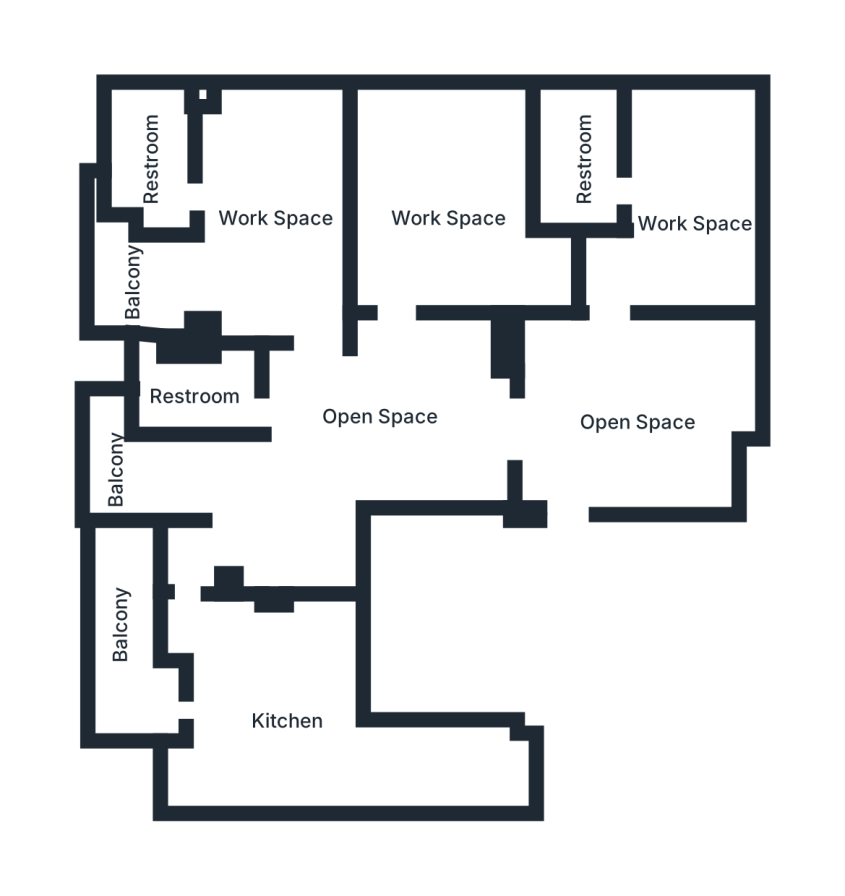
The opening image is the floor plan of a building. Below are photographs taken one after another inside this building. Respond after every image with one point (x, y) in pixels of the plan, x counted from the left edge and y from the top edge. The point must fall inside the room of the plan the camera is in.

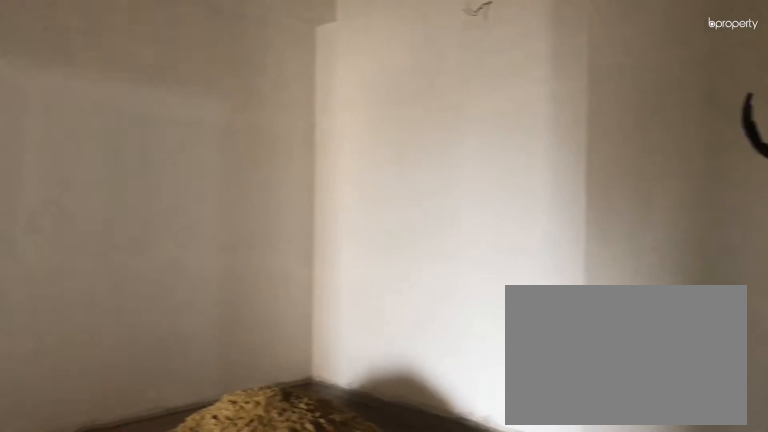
(635, 423)
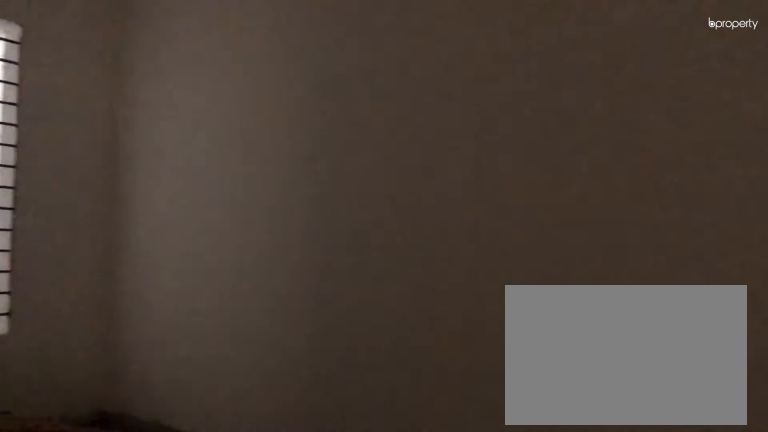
(684, 227)
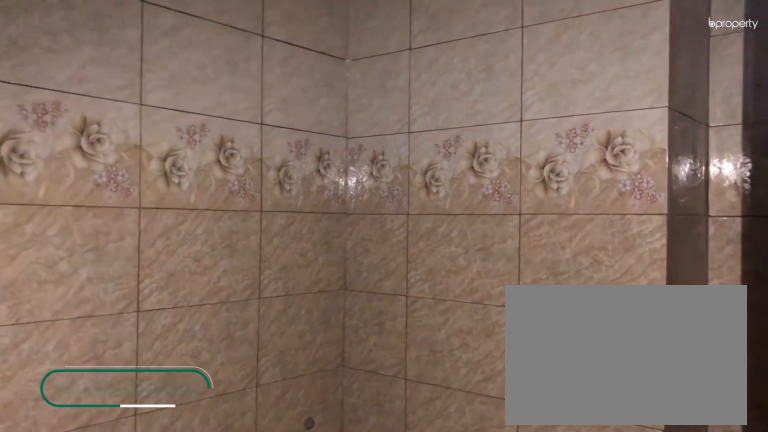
(584, 175)
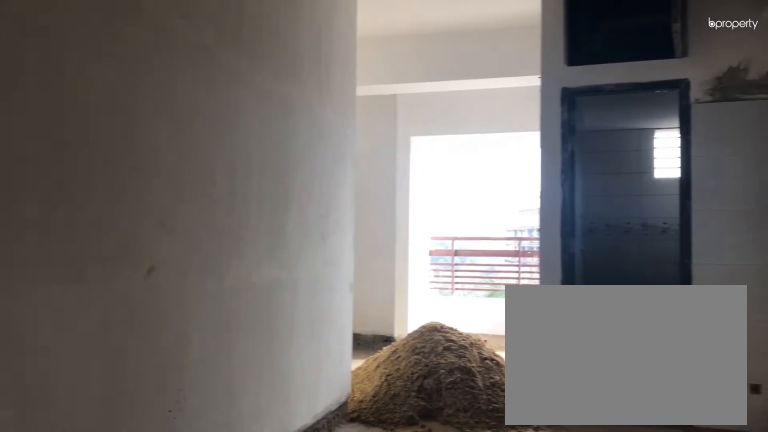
(390, 426)
